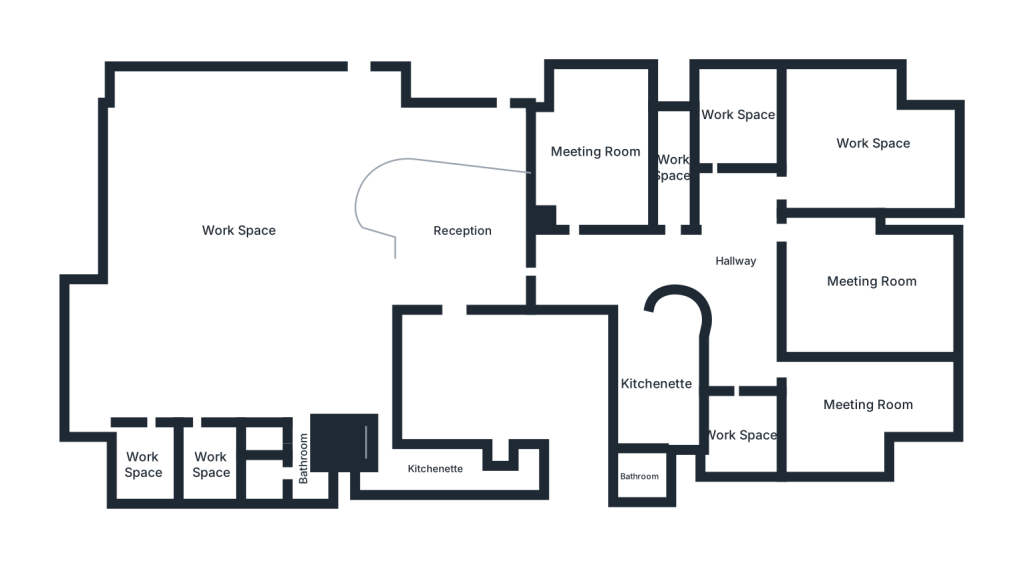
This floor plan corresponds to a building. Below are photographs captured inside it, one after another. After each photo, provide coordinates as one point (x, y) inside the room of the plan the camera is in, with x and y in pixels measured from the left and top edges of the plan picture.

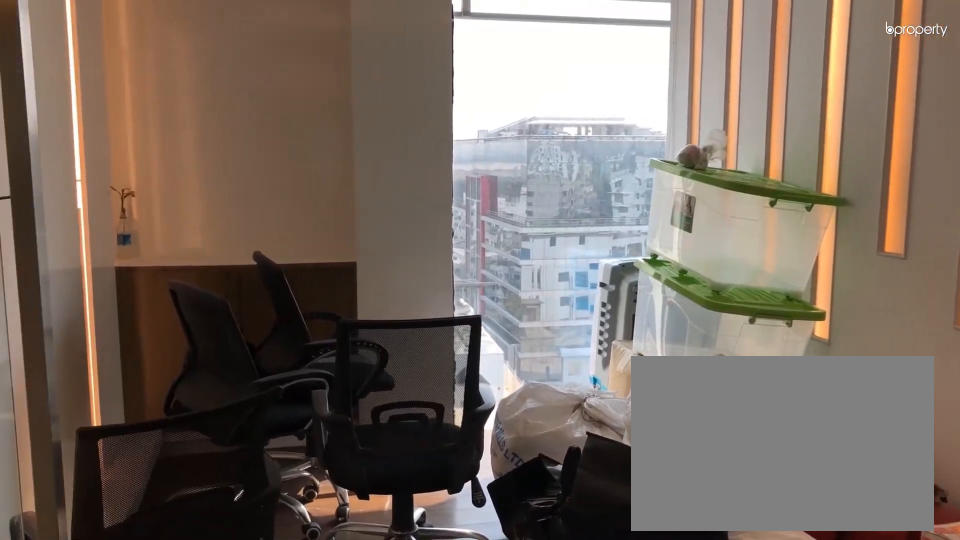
(740, 115)
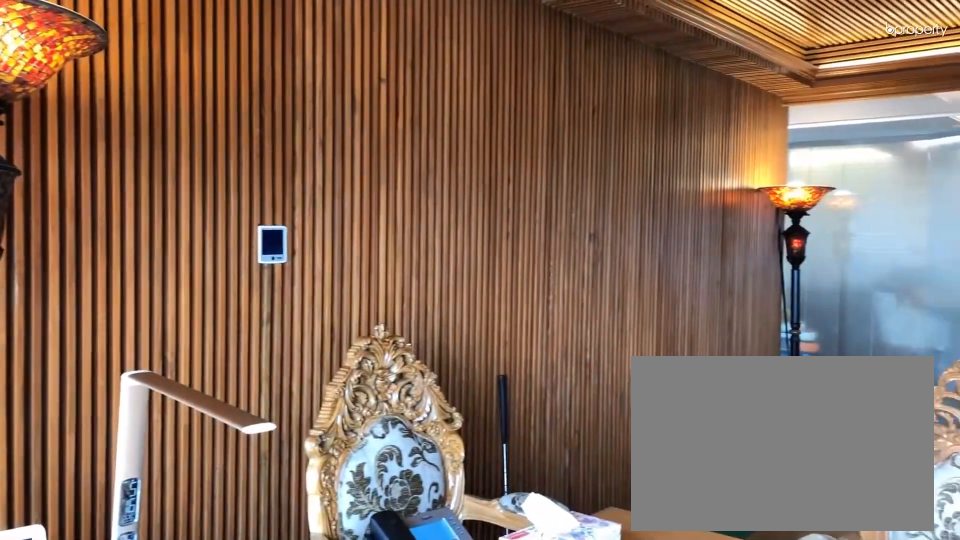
(871, 282)
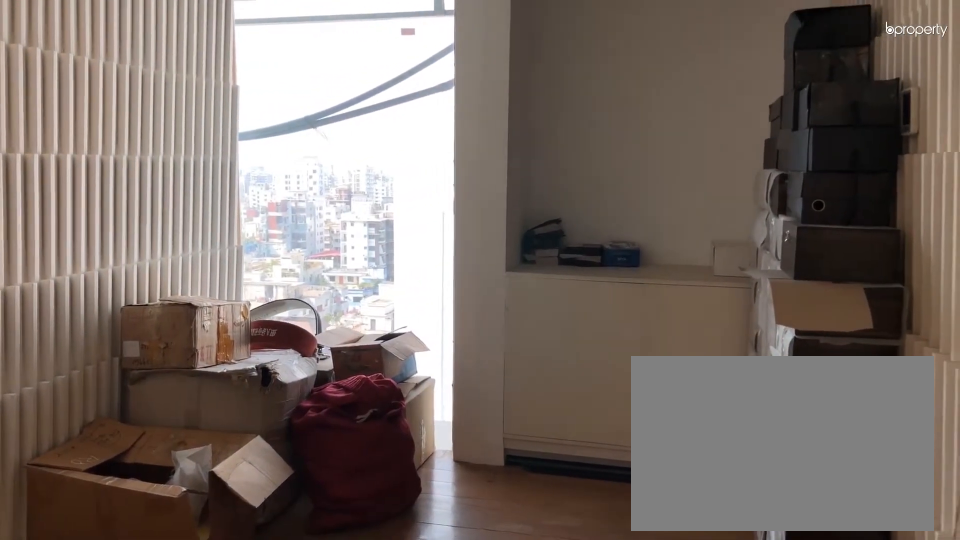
(739, 434)
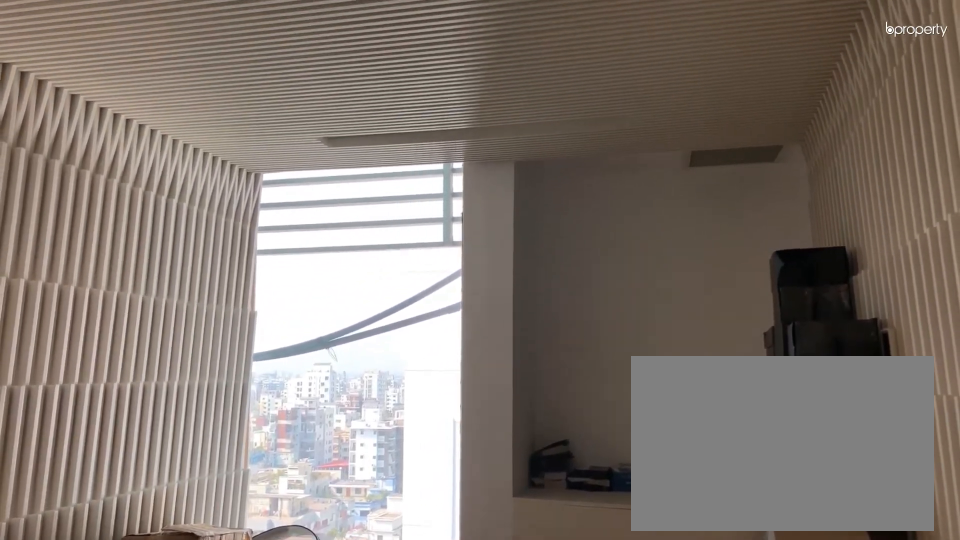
(739, 434)
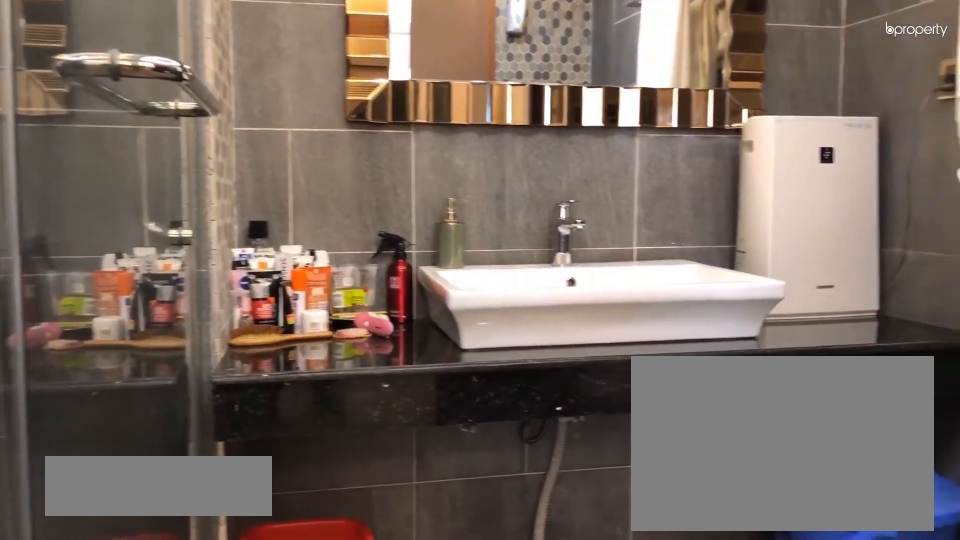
(640, 476)
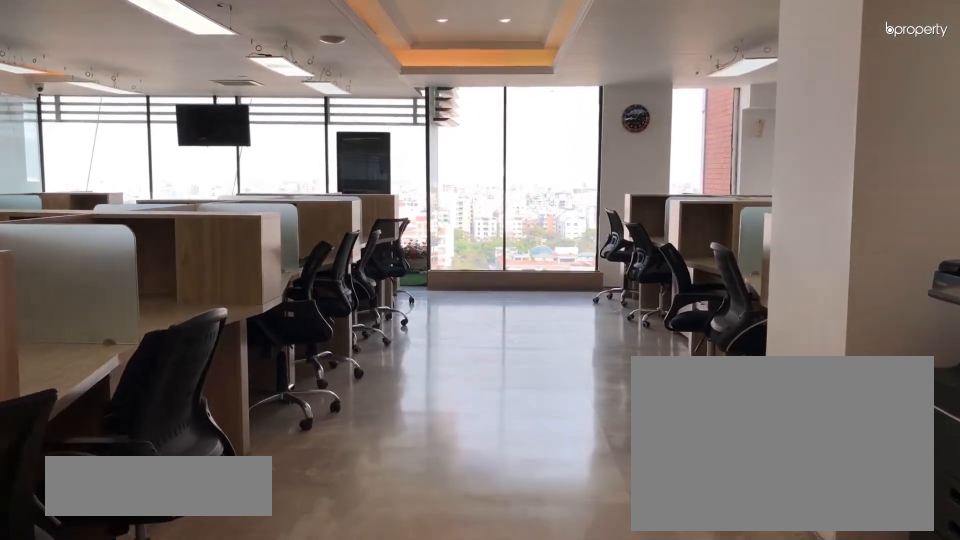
(238, 230)
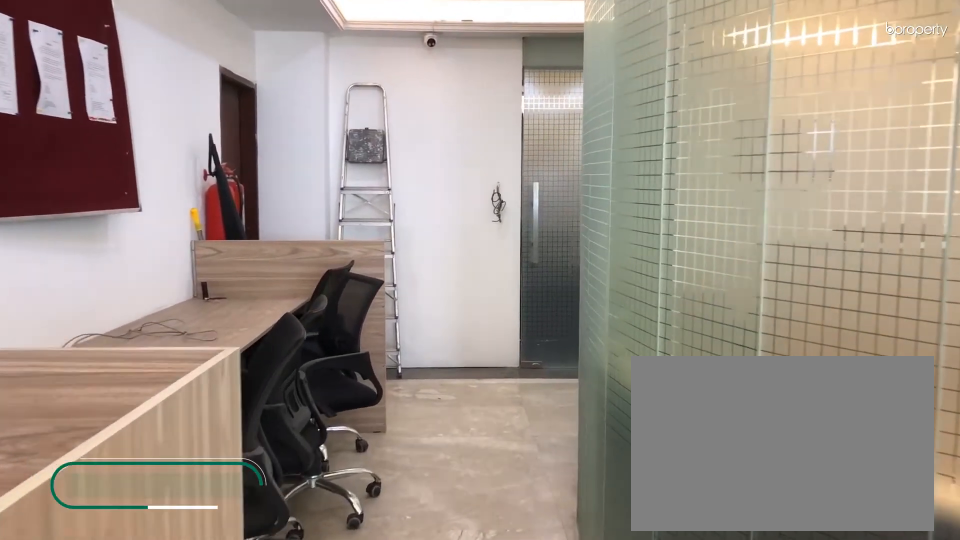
(488, 142)
